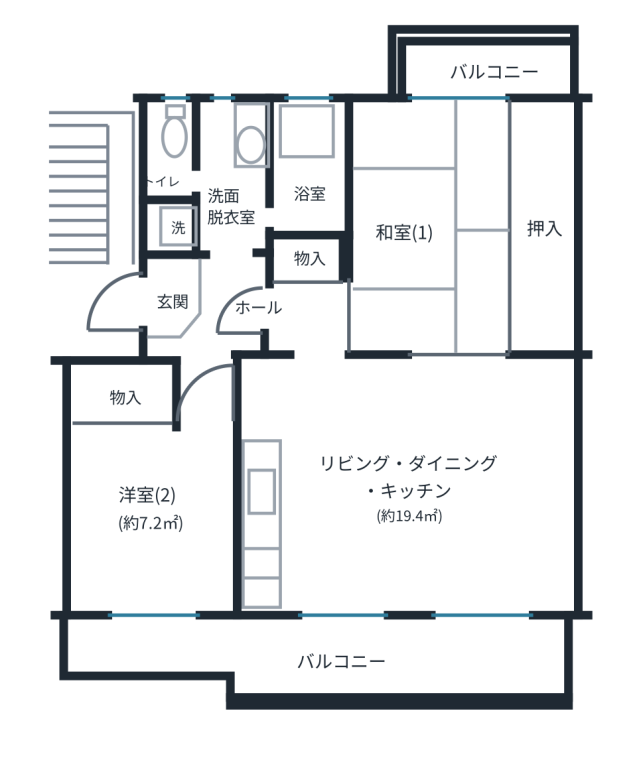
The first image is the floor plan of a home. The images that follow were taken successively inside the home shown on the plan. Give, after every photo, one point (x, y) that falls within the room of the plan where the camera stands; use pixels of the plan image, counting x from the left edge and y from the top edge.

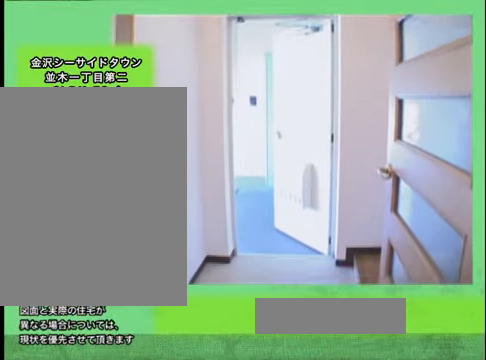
(169, 301)
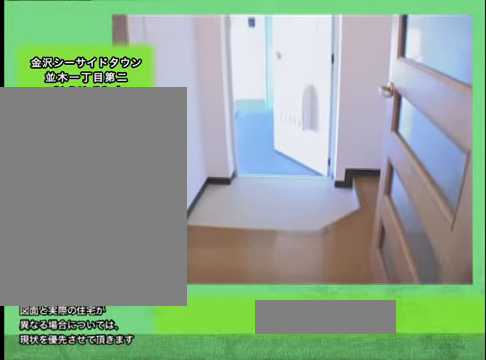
(169, 302)
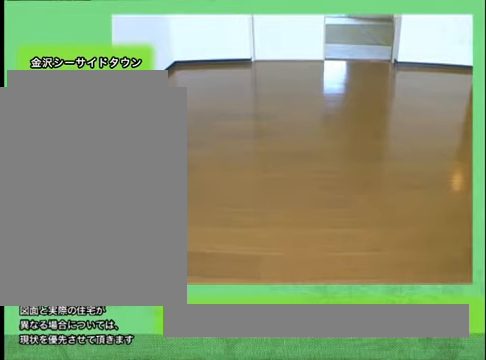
(417, 486)
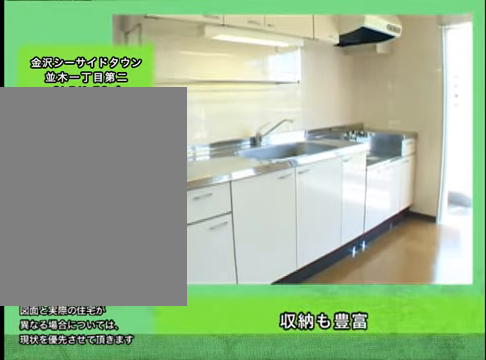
(267, 505)
